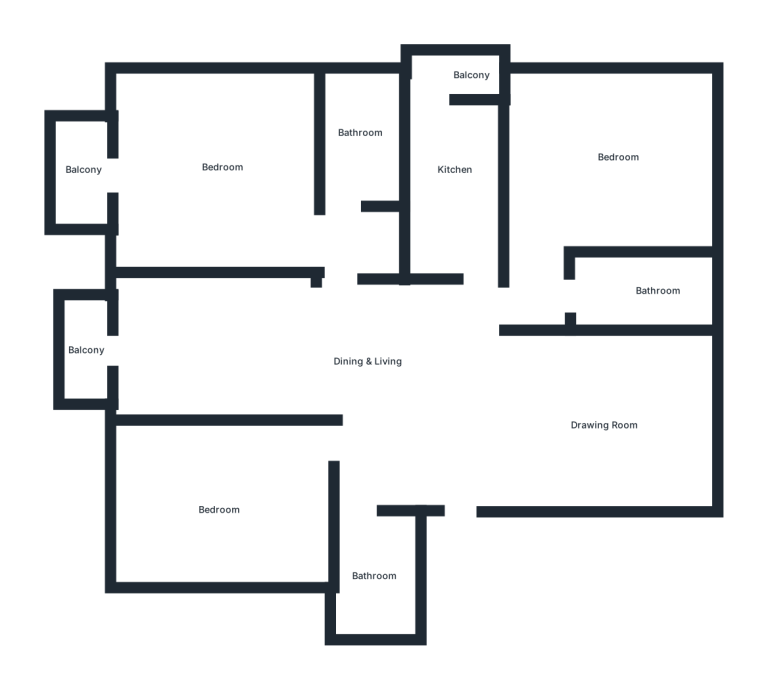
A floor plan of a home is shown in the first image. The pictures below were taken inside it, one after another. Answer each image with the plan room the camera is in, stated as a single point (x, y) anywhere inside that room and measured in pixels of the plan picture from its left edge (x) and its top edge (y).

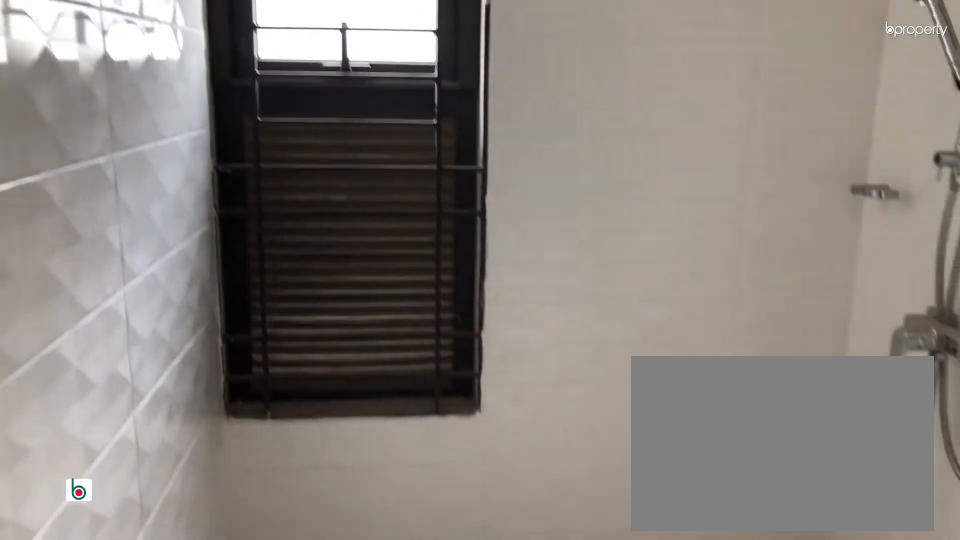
(359, 138)
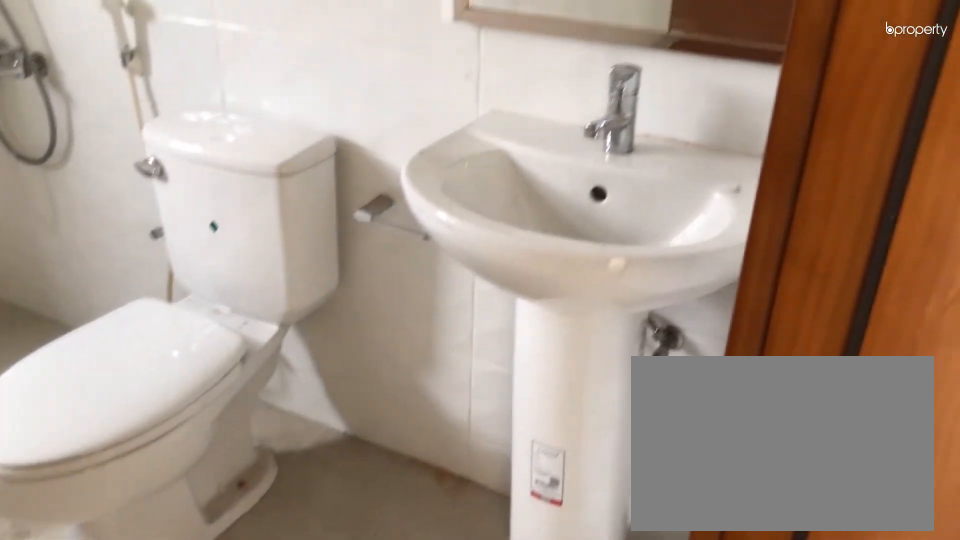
(359, 138)
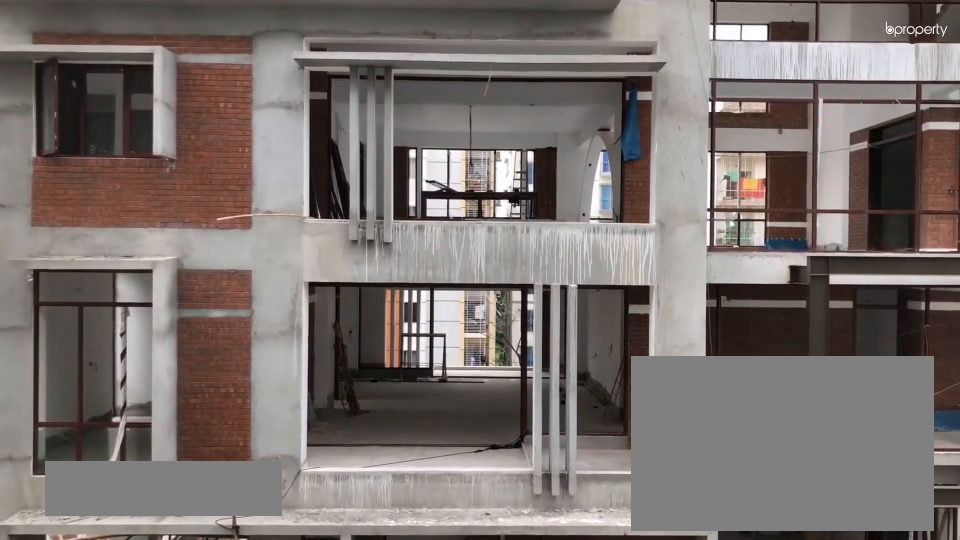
(78, 174)
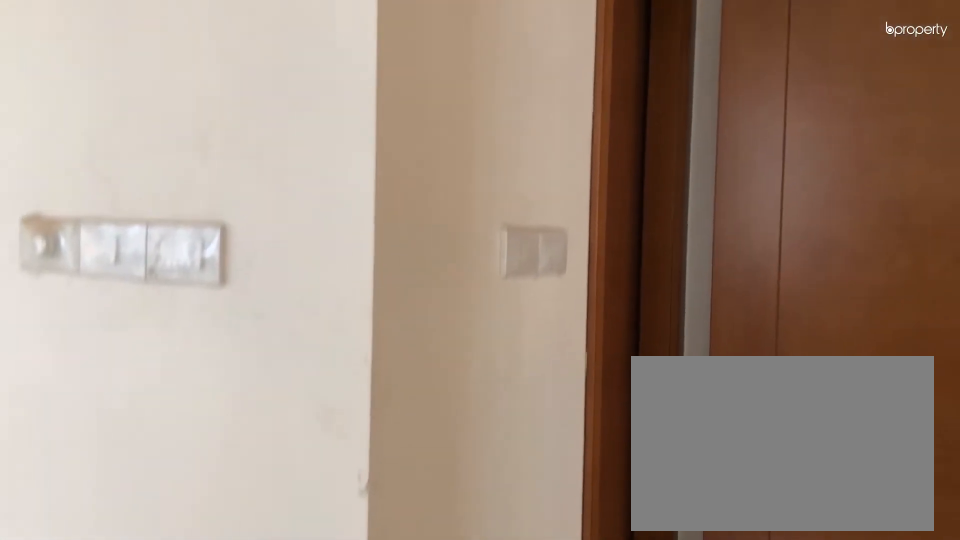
(613, 160)
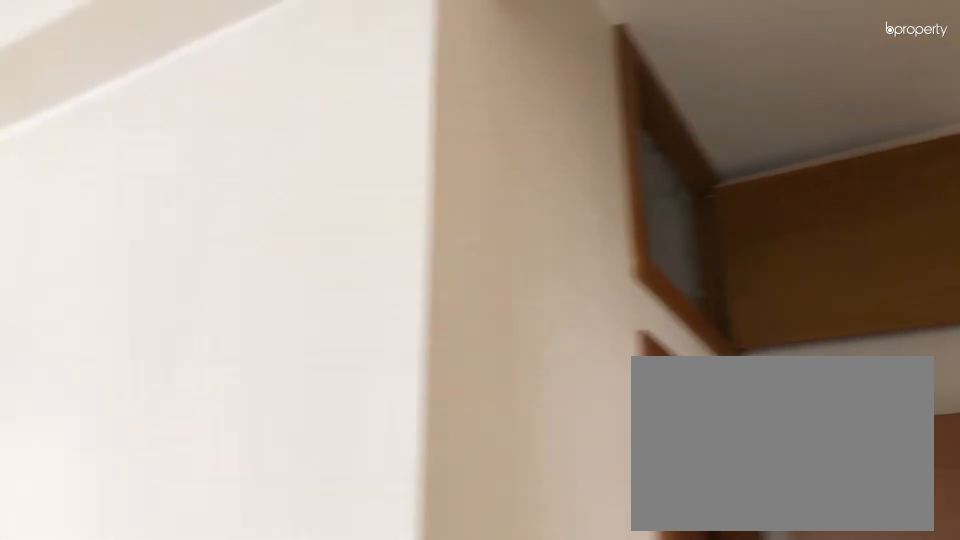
(613, 160)
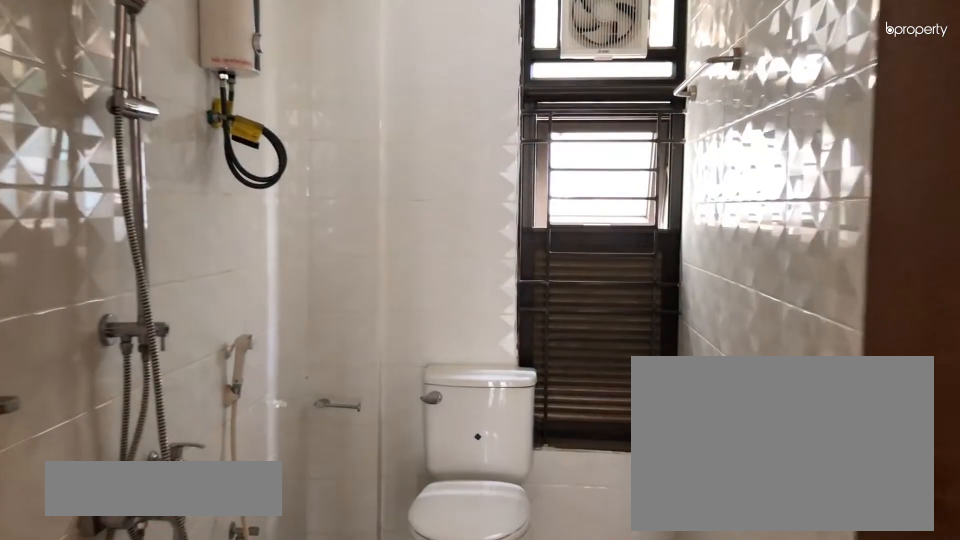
(642, 288)
